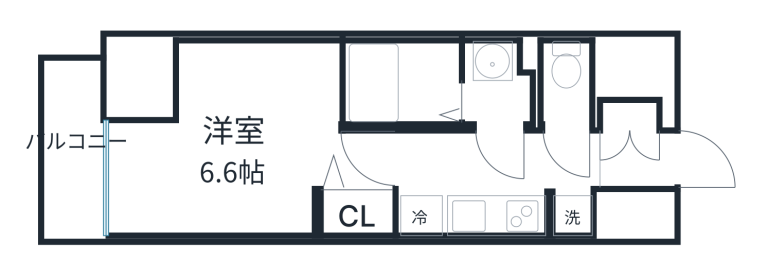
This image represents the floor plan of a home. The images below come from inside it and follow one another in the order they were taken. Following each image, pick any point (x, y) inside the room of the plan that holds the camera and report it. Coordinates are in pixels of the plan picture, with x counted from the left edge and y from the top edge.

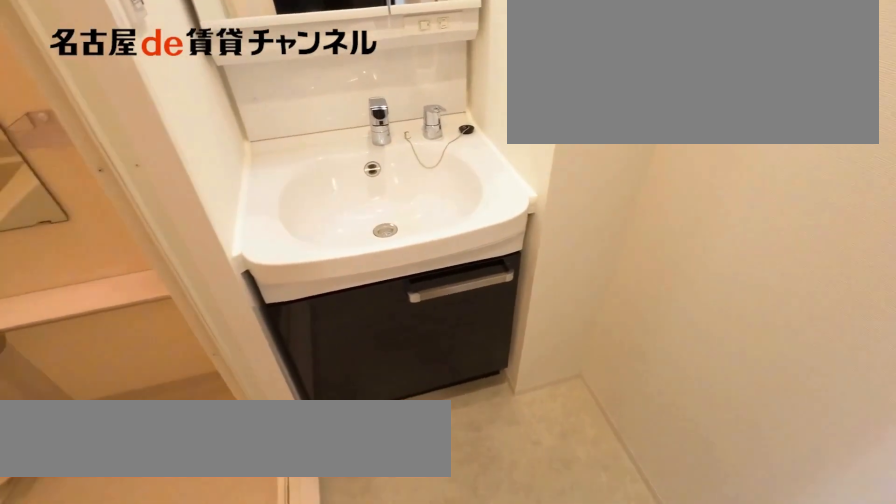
(499, 84)
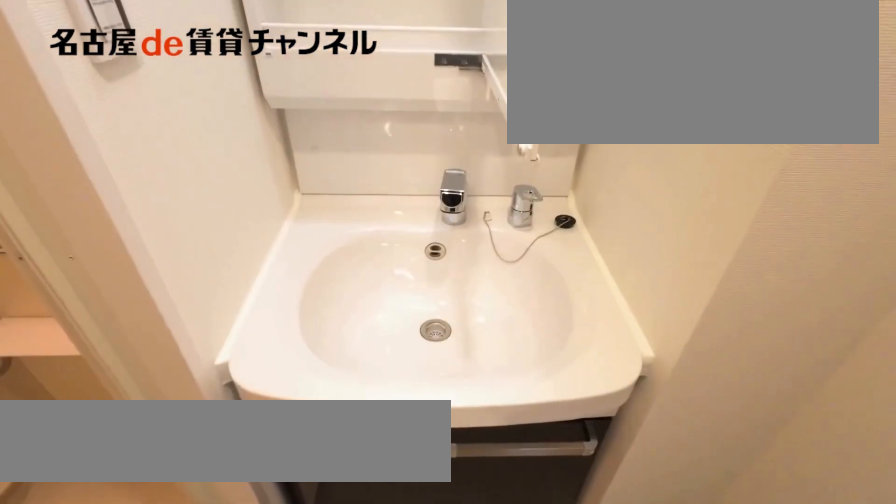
(499, 84)
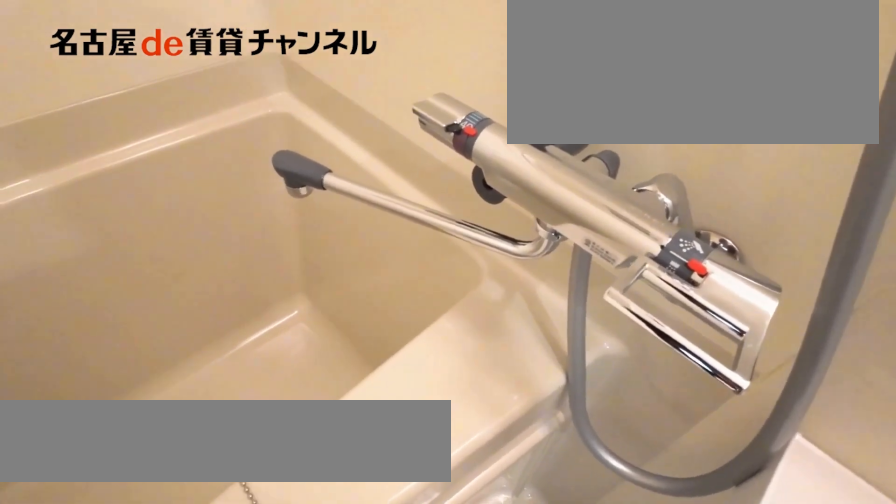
(402, 83)
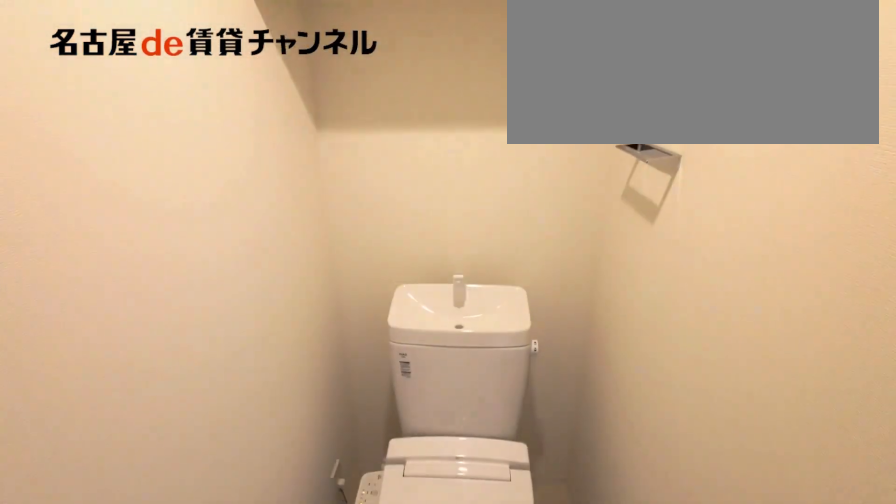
(563, 83)
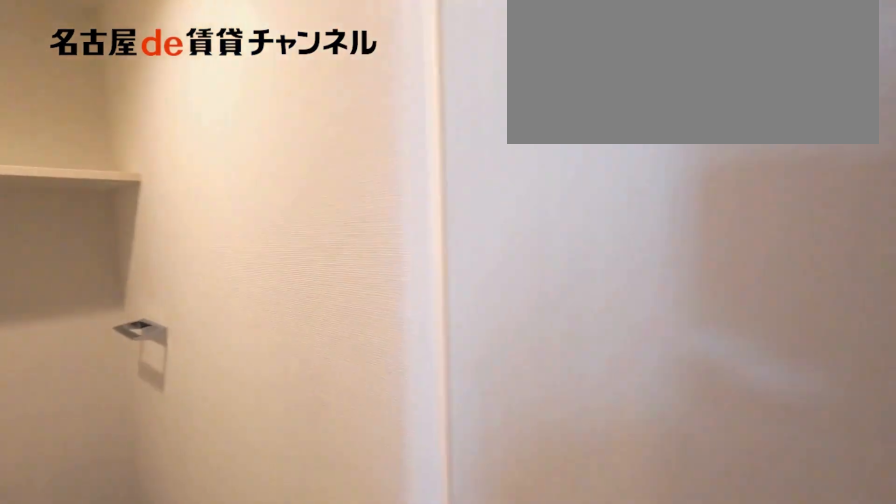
(563, 83)
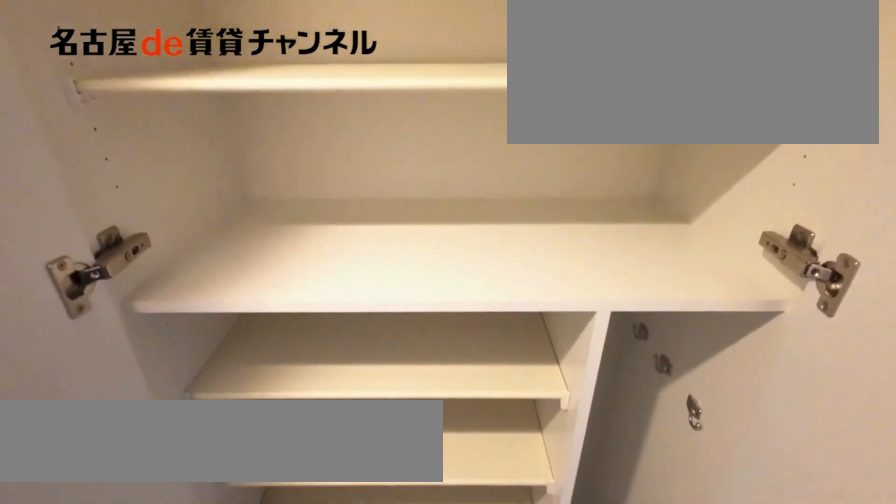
(635, 114)
